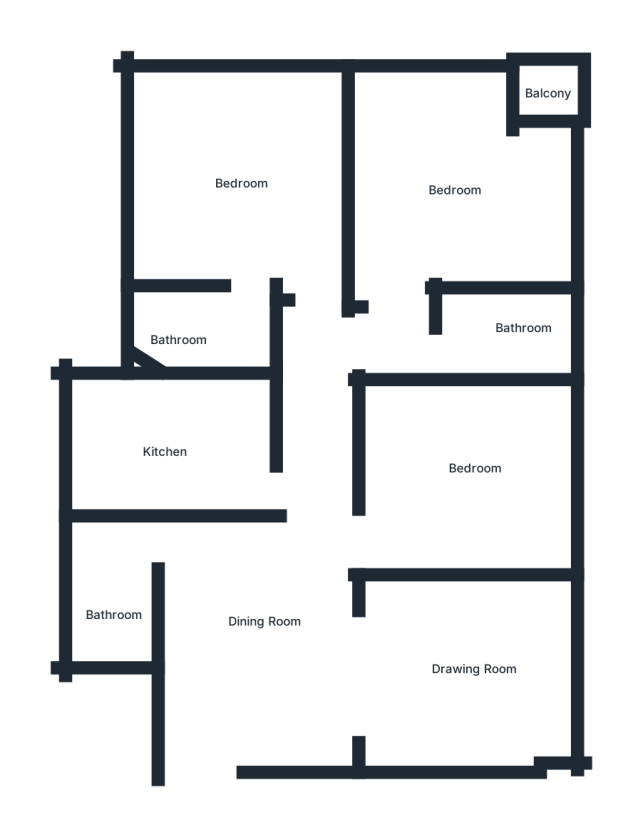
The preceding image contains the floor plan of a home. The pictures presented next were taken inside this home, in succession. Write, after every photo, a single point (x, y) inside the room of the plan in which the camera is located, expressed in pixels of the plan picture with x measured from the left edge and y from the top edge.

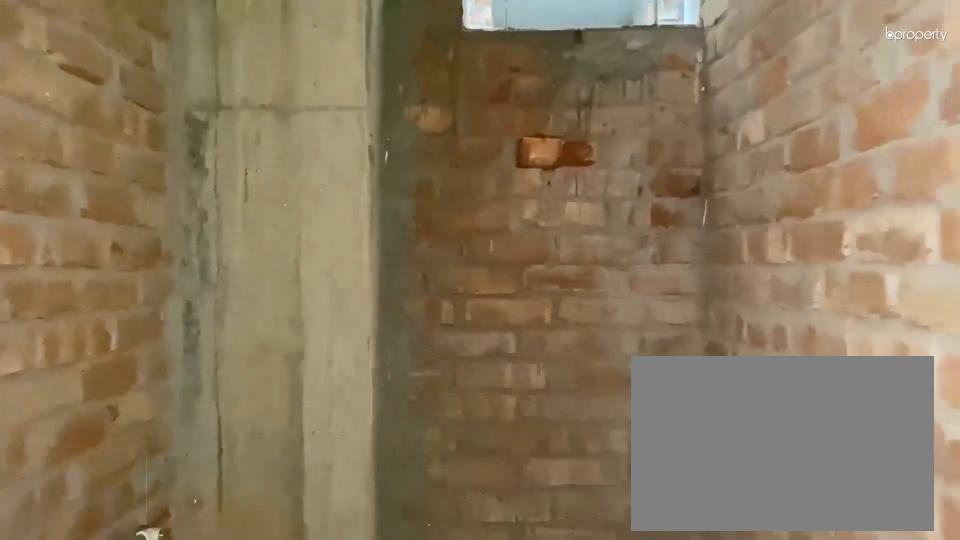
(500, 328)
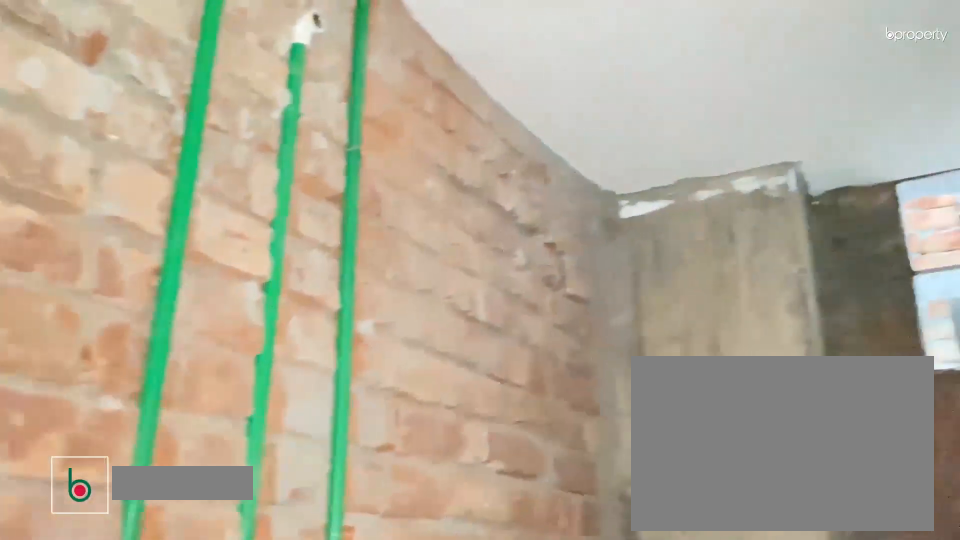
(500, 328)
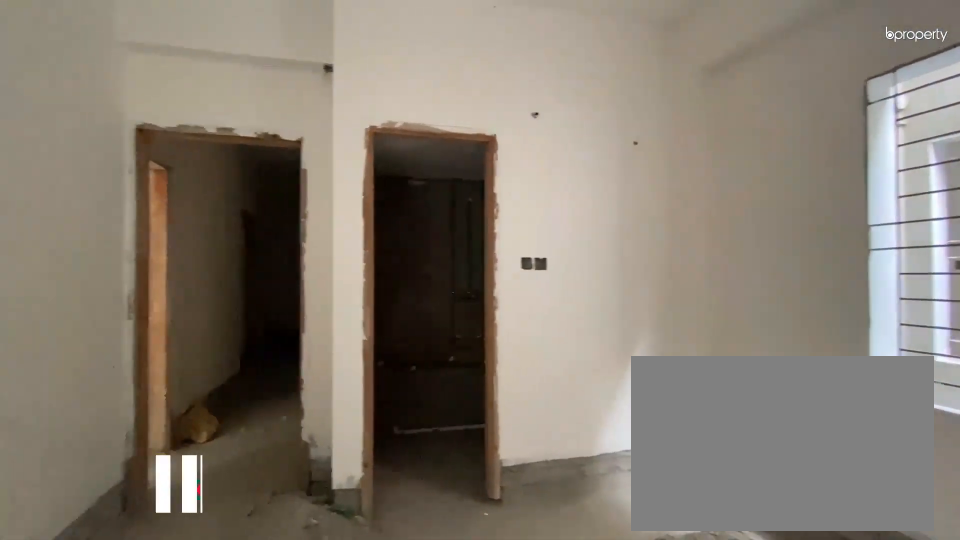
(239, 217)
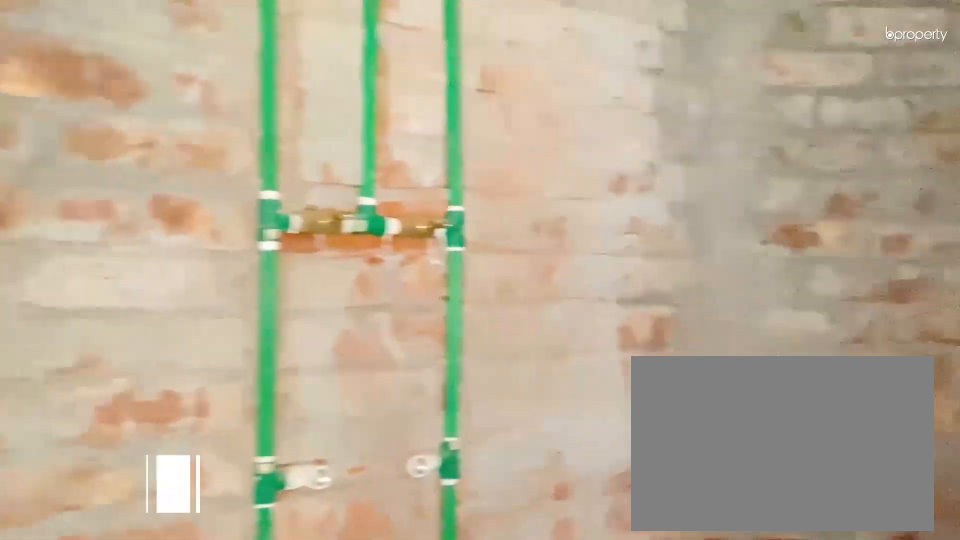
(196, 335)
